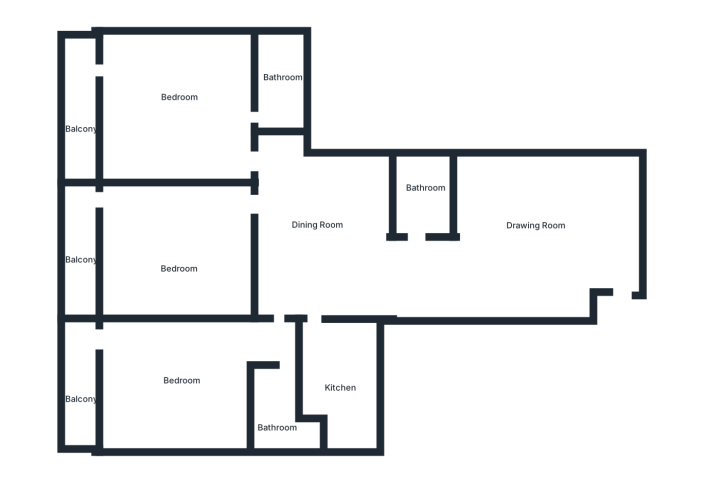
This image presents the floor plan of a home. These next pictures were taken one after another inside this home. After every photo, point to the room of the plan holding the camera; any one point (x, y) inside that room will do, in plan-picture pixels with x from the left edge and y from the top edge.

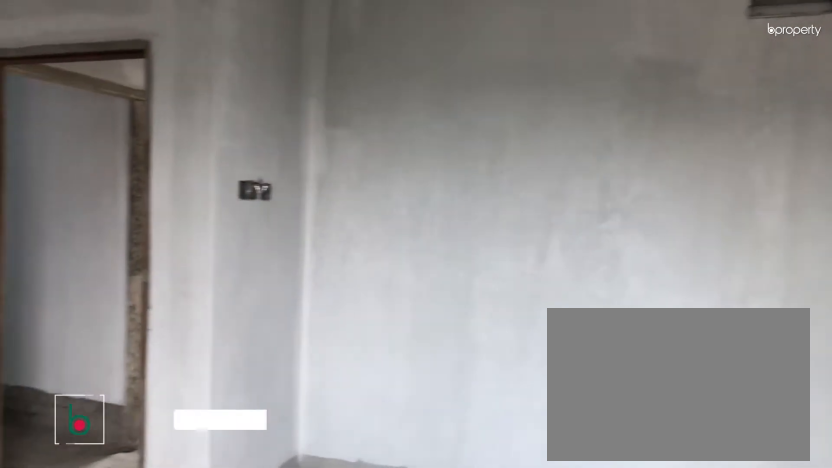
(541, 228)
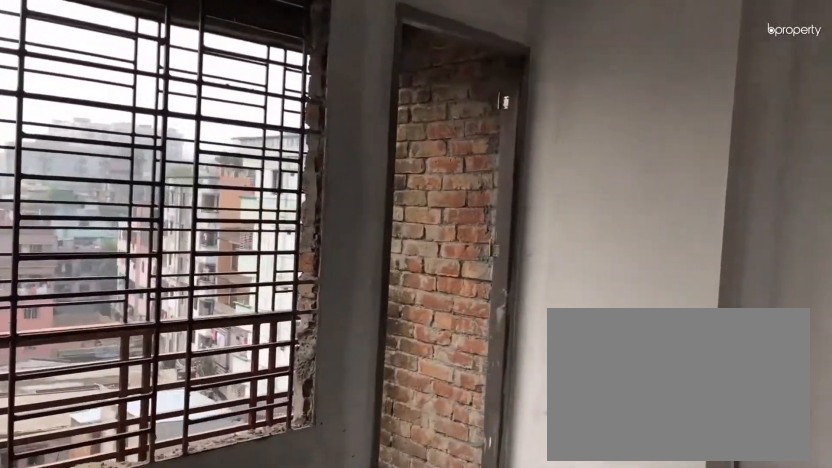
(176, 376)
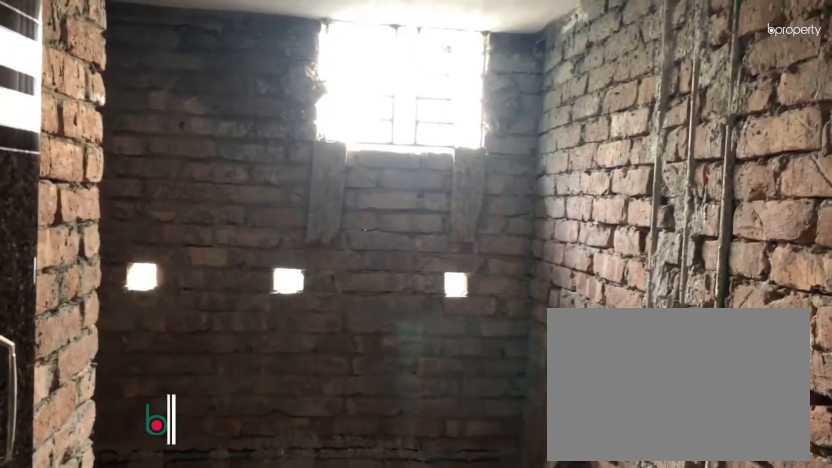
(278, 404)
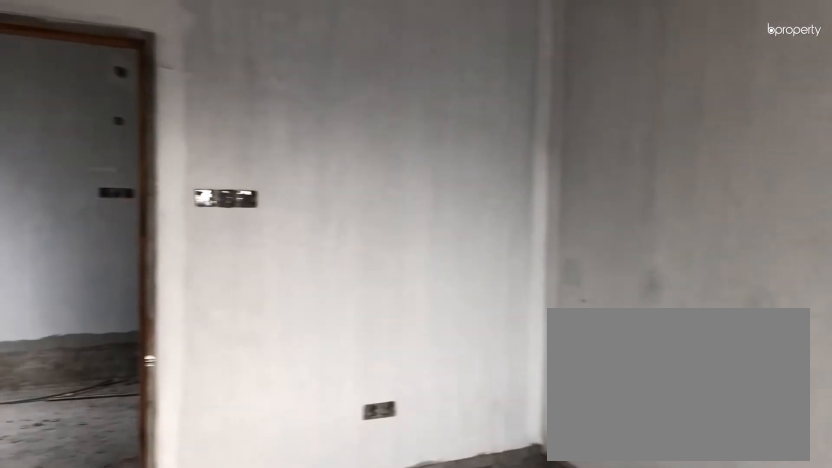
(177, 243)
